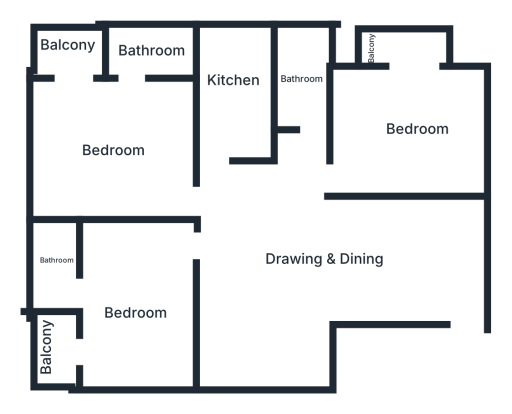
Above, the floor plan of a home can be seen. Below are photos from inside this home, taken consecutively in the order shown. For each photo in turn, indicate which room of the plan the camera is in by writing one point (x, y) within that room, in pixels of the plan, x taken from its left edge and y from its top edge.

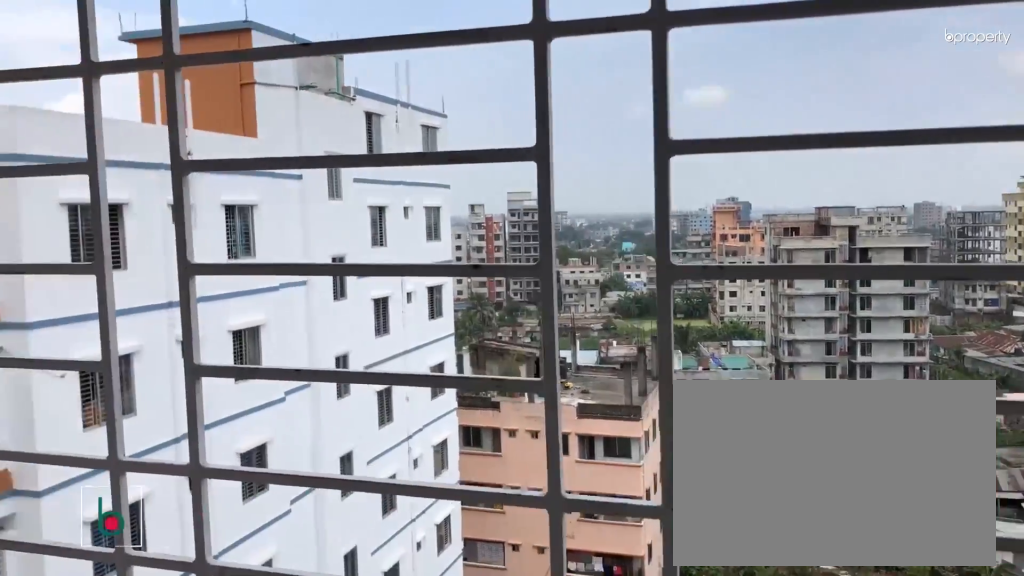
(405, 50)
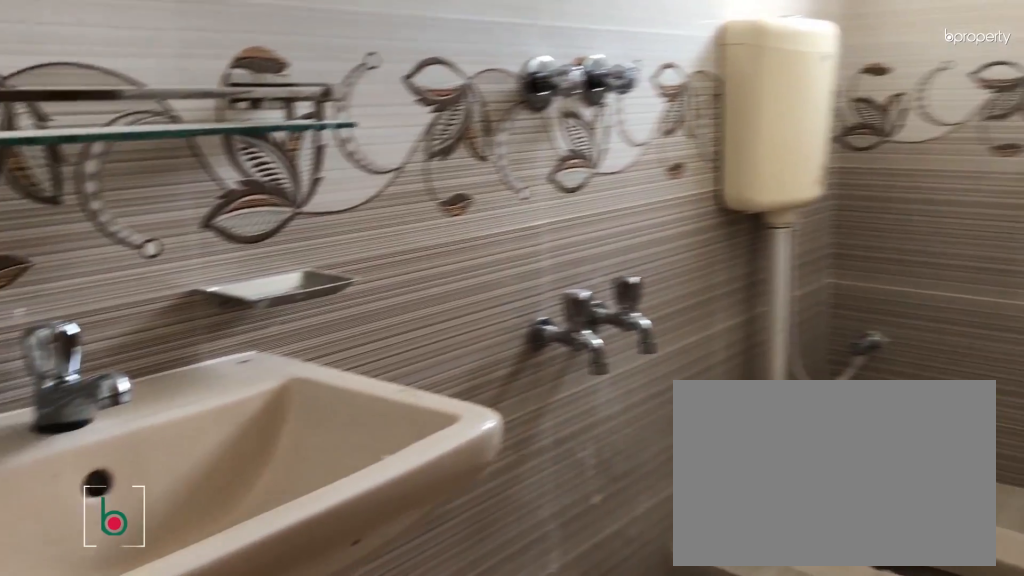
(296, 83)
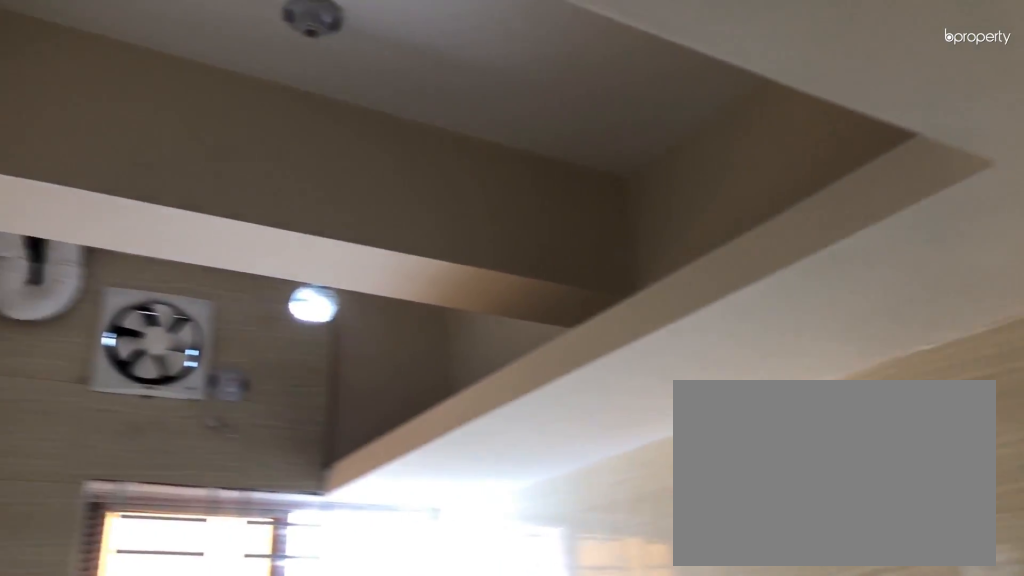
(238, 87)
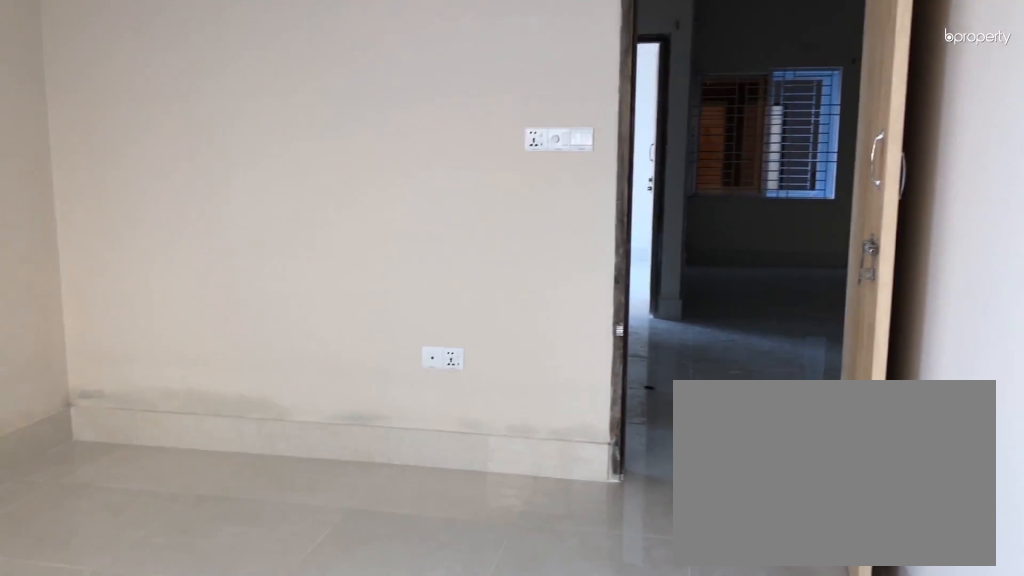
(107, 139)
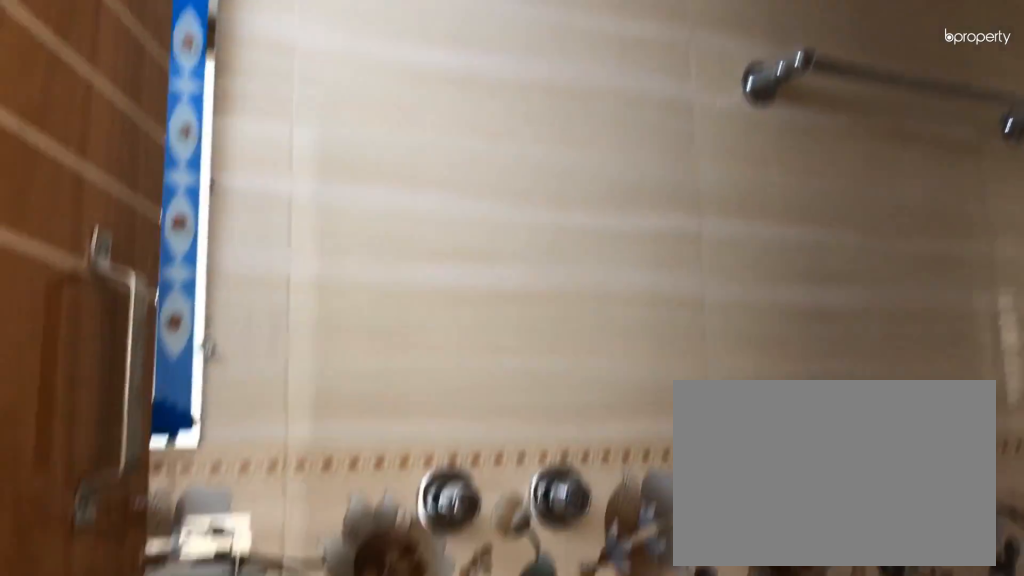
(155, 53)
